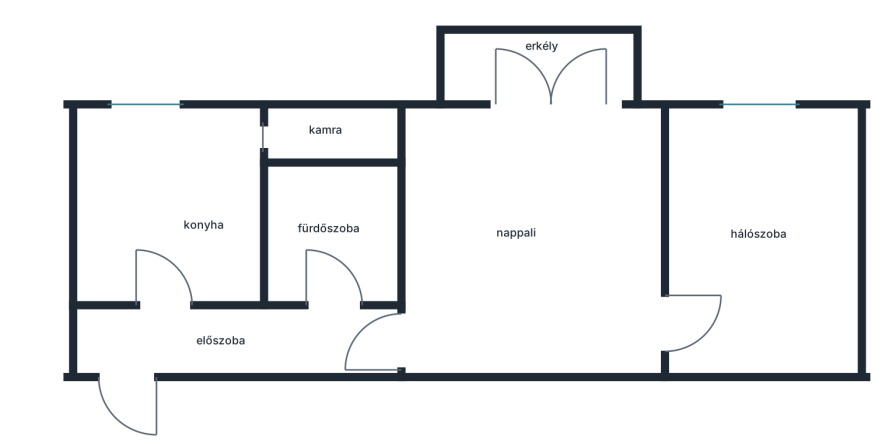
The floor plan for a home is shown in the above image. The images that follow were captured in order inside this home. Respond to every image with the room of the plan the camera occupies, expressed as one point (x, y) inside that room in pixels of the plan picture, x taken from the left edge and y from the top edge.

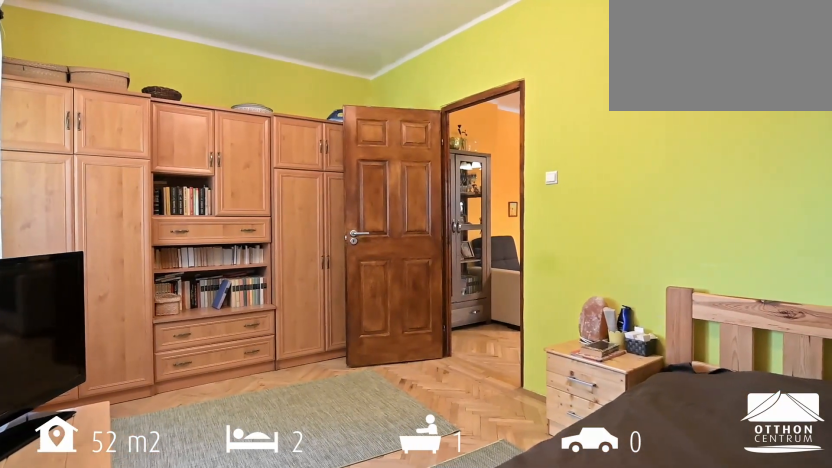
(758, 258)
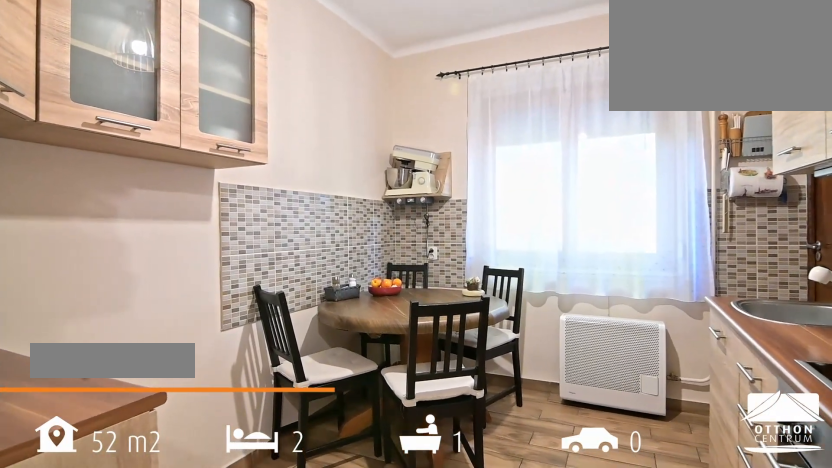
(182, 223)
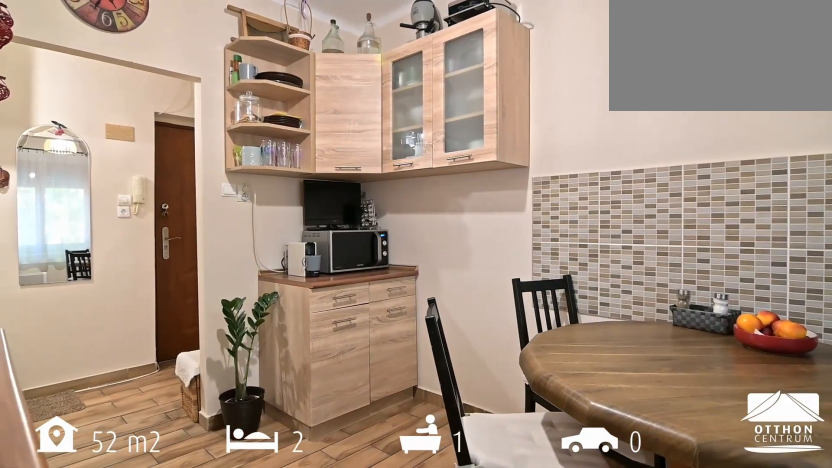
(182, 223)
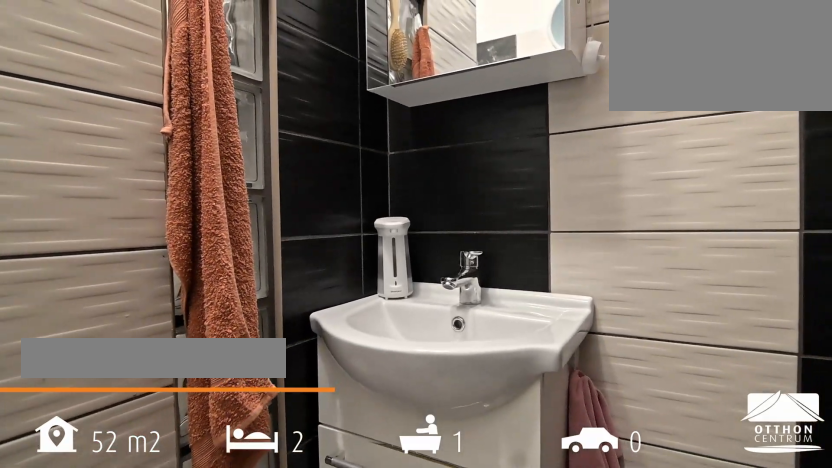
(322, 241)
